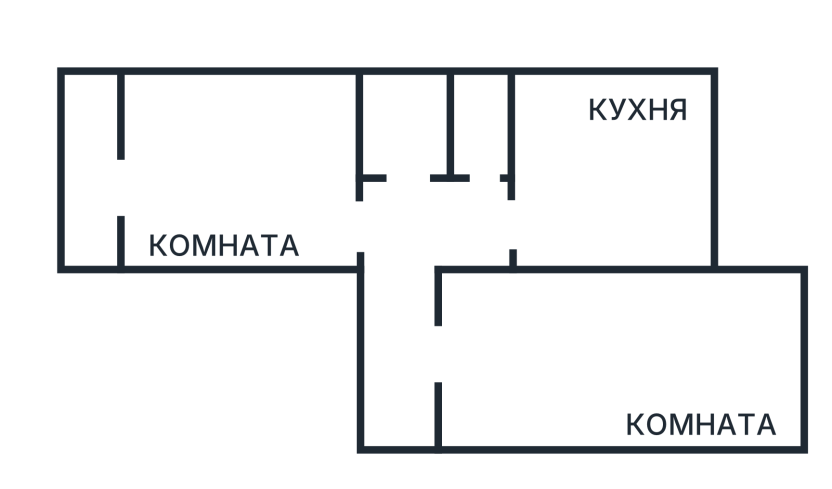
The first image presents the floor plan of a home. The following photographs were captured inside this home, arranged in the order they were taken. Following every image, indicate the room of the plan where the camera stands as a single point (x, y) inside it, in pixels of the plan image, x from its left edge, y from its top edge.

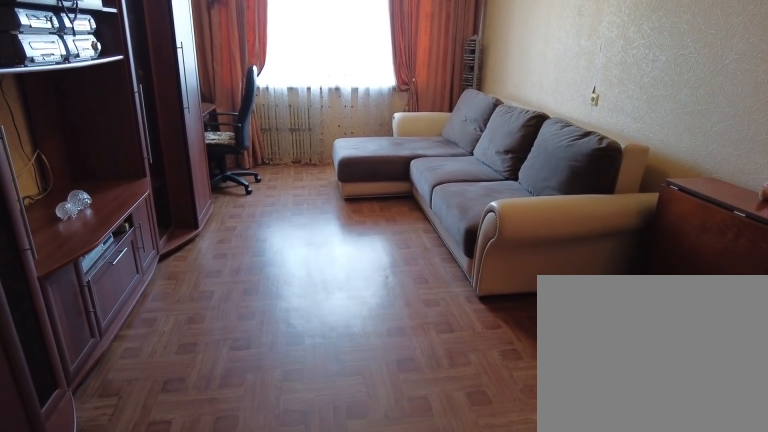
(543, 391)
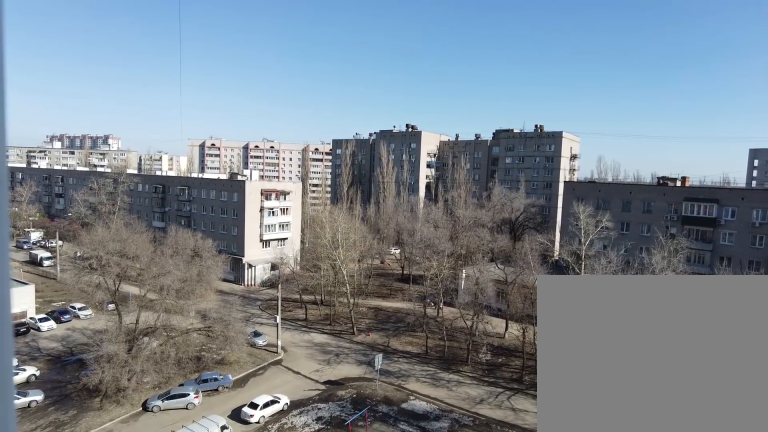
(543, 391)
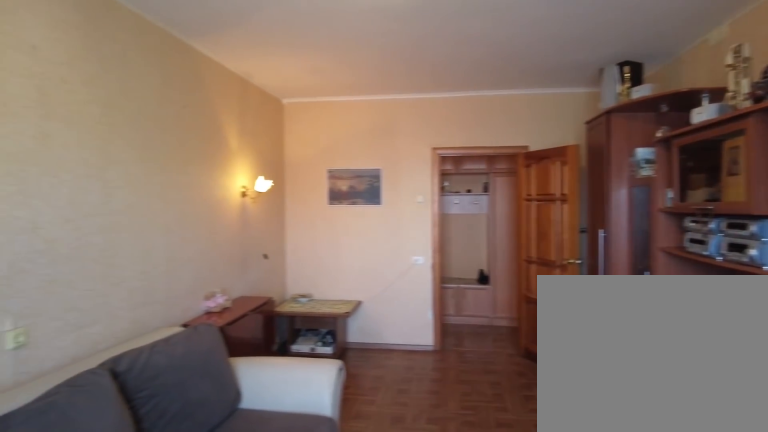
(543, 391)
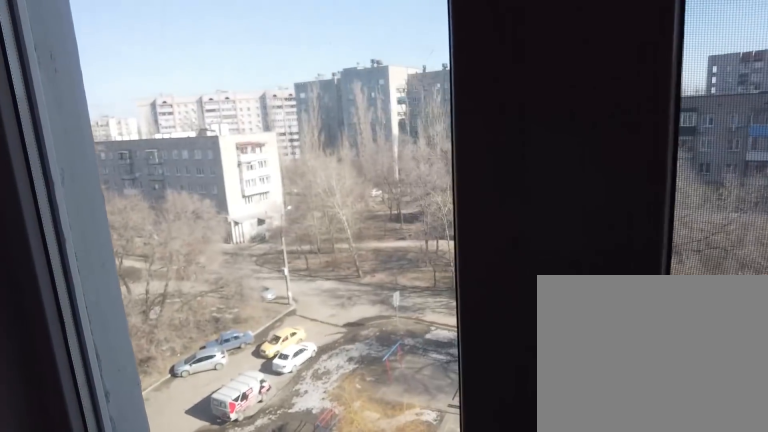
(560, 228)
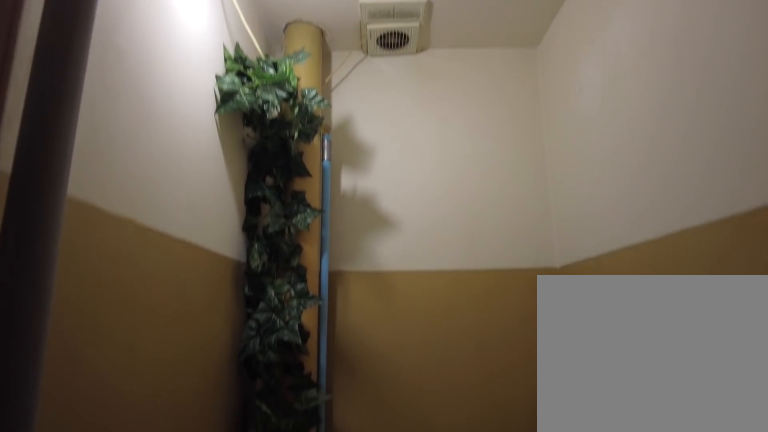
(483, 225)
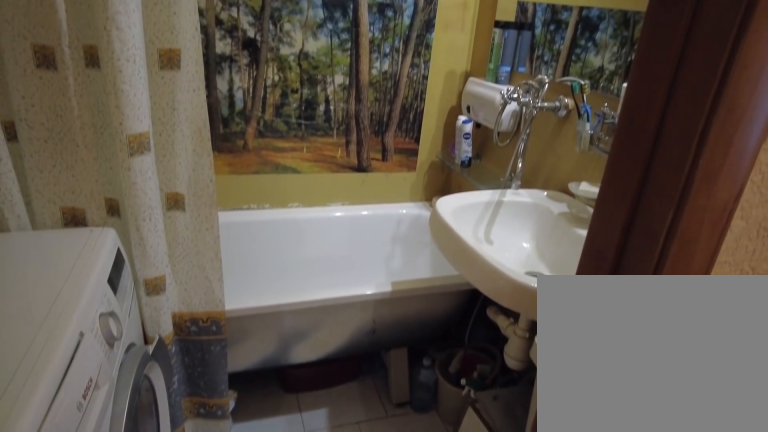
(412, 225)
